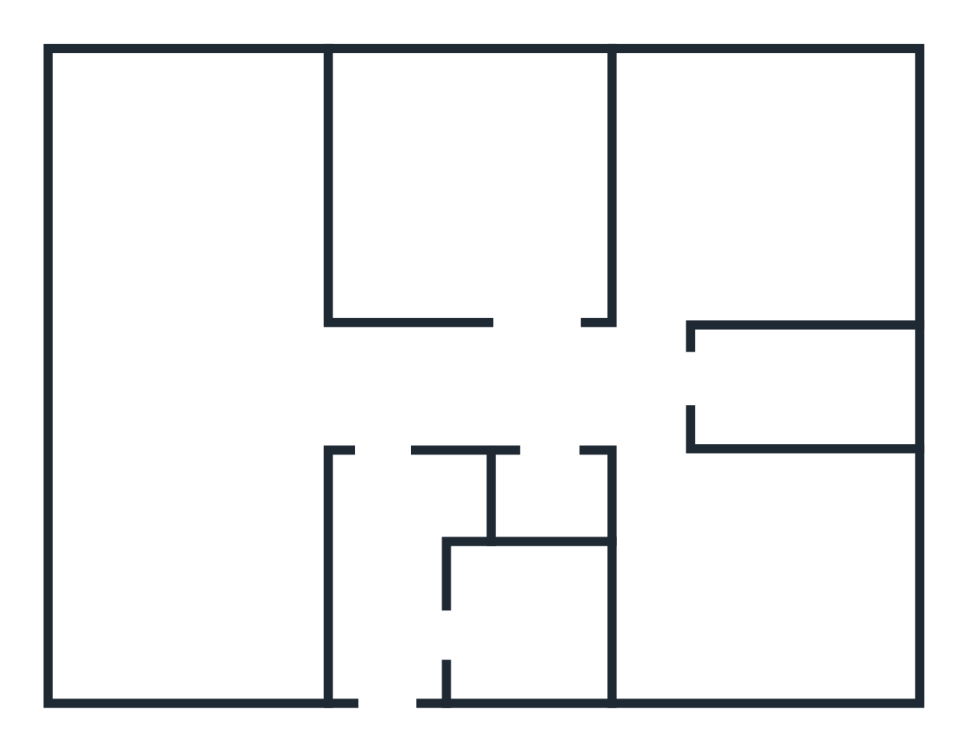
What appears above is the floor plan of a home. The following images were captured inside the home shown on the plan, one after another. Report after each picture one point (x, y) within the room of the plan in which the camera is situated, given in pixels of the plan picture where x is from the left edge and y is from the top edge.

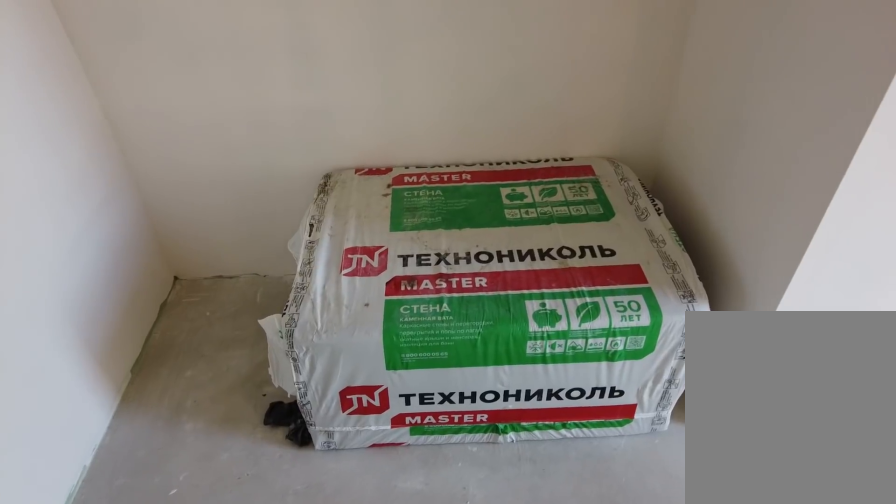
(379, 526)
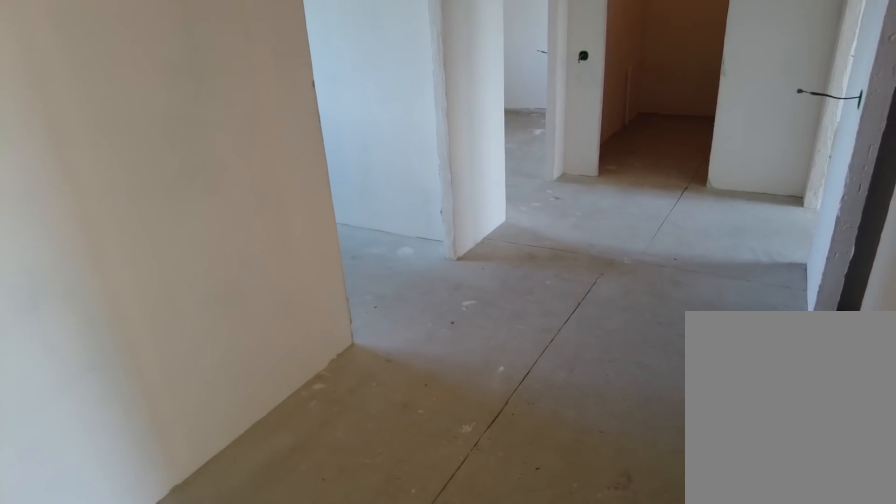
(388, 418)
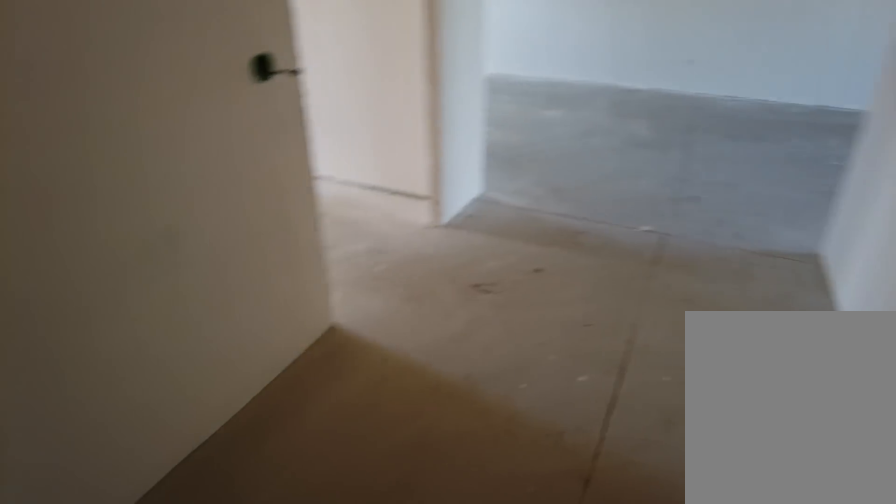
(563, 410)
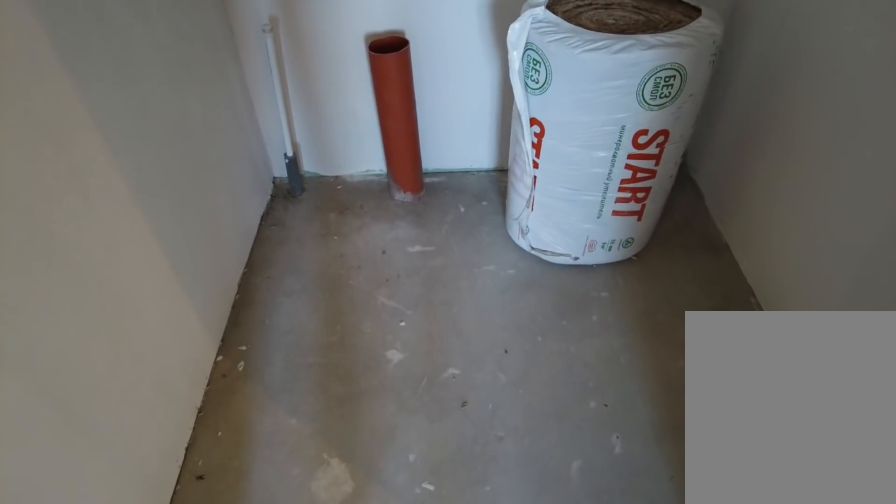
(563, 410)
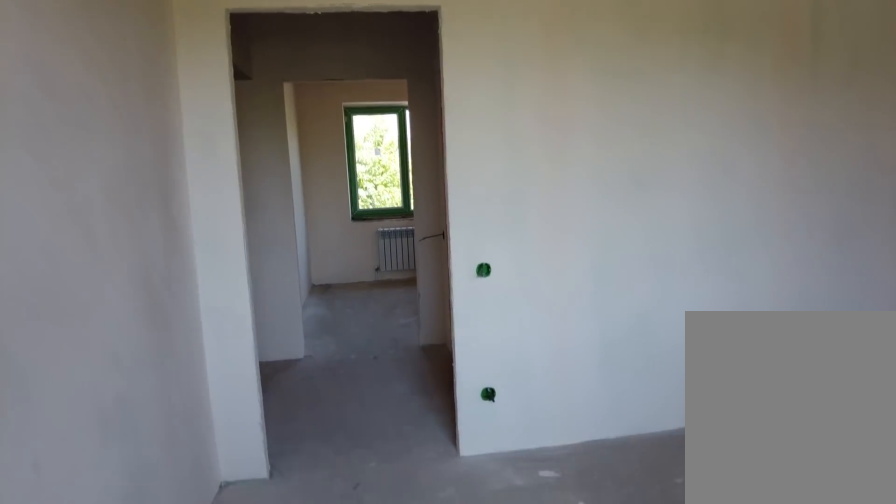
(700, 607)
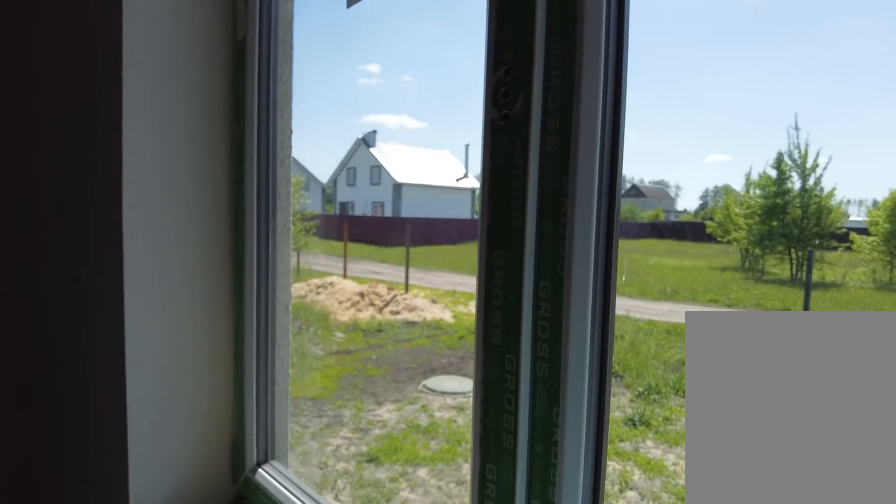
(700, 607)
